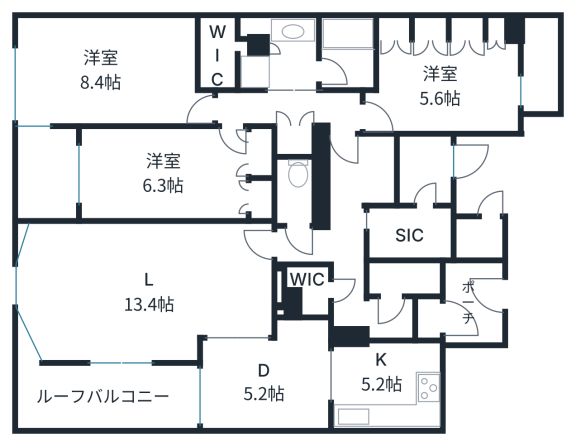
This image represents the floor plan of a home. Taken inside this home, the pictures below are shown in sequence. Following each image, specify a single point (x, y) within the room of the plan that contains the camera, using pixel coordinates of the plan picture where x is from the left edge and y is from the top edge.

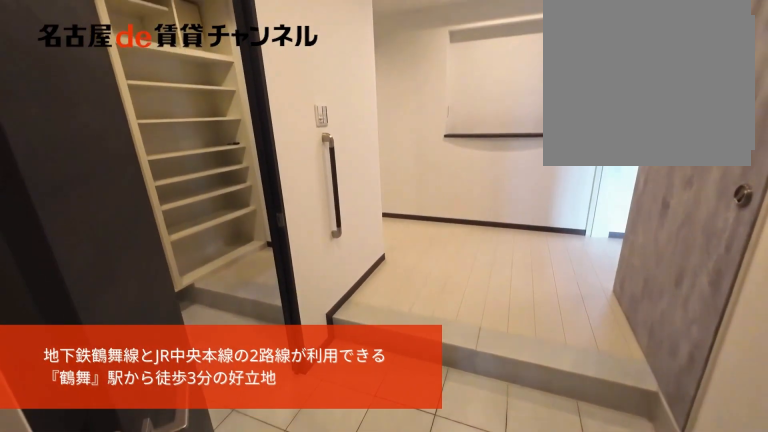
(424, 170)
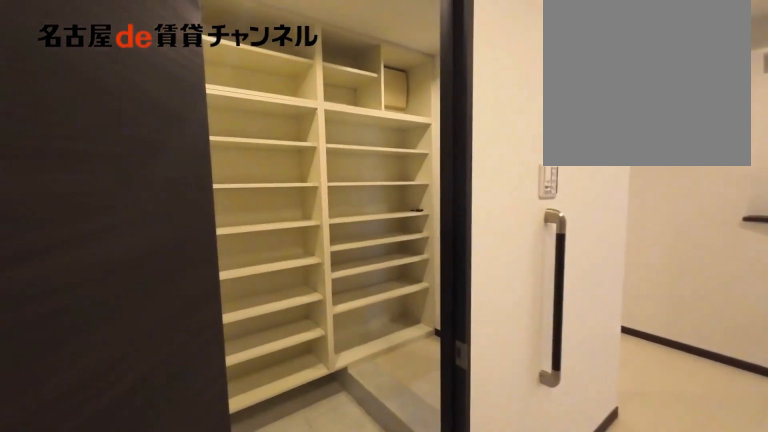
(424, 170)
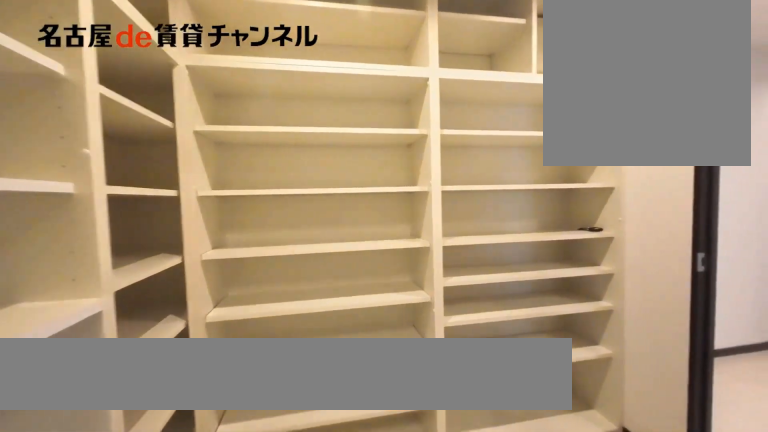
(410, 233)
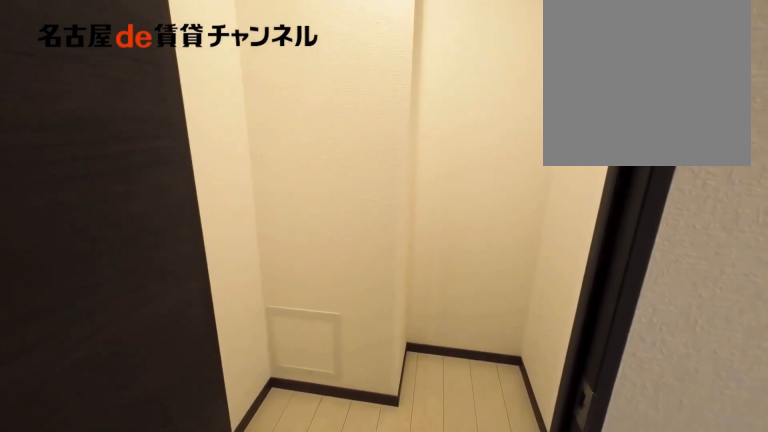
(311, 289)
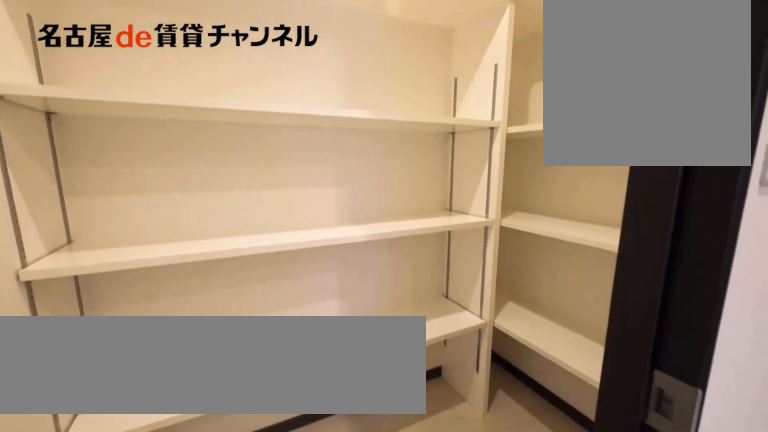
(404, 279)
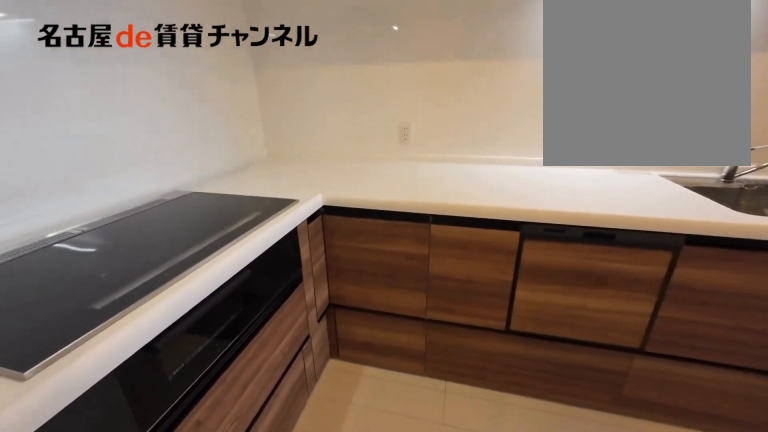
(387, 385)
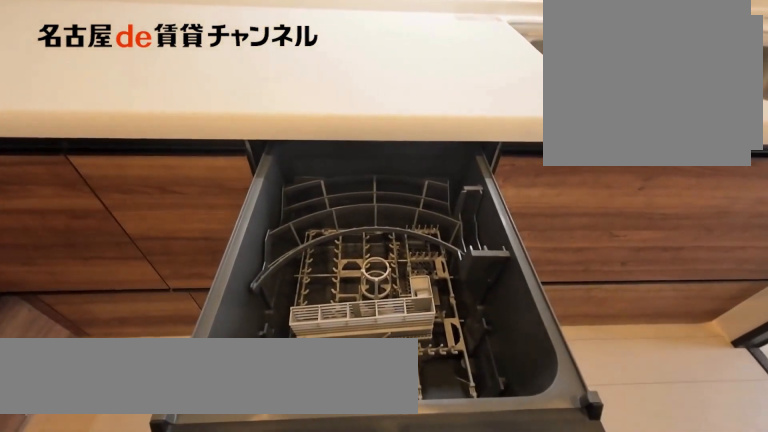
(387, 385)
